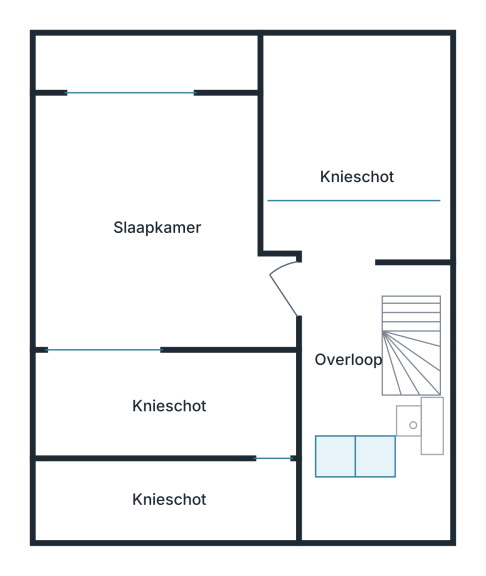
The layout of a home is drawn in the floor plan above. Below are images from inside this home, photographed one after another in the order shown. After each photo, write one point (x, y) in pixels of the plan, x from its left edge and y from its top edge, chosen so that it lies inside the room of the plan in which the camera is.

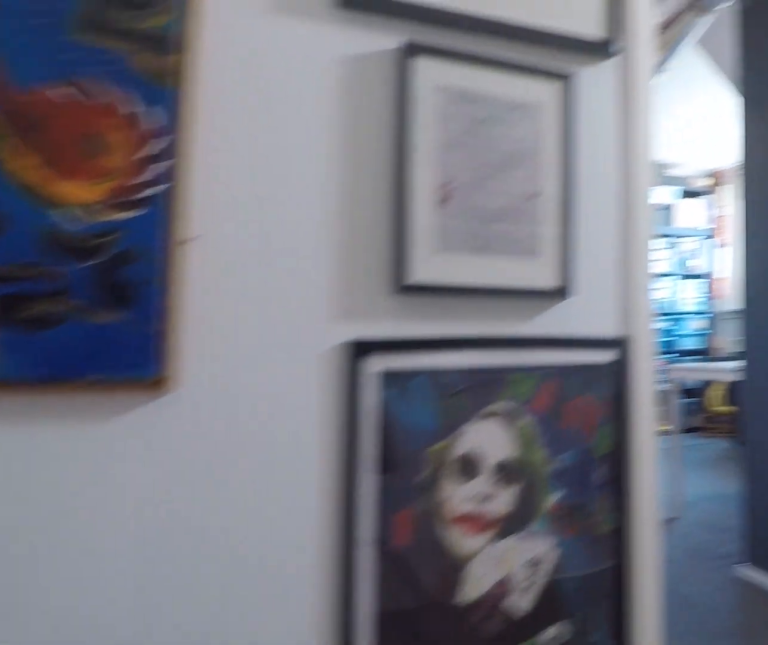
(351, 298)
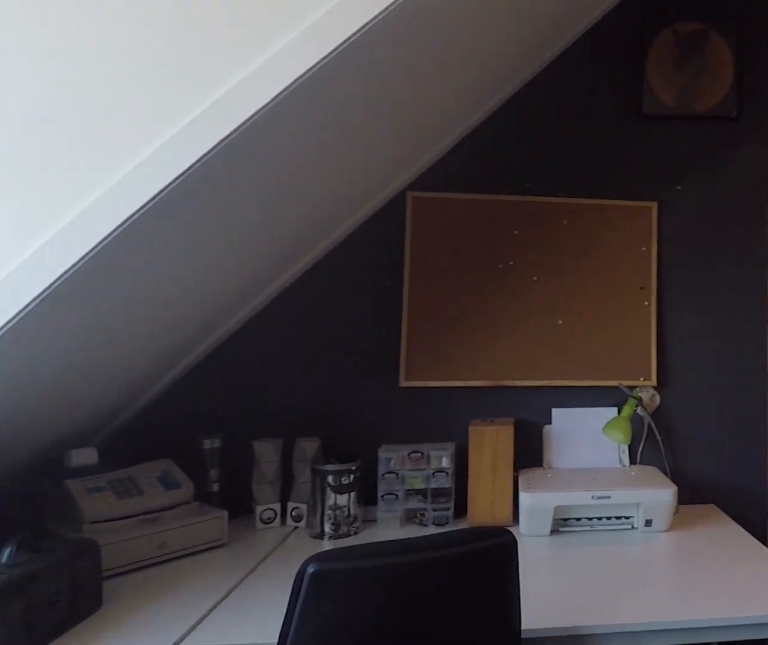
(98, 252)
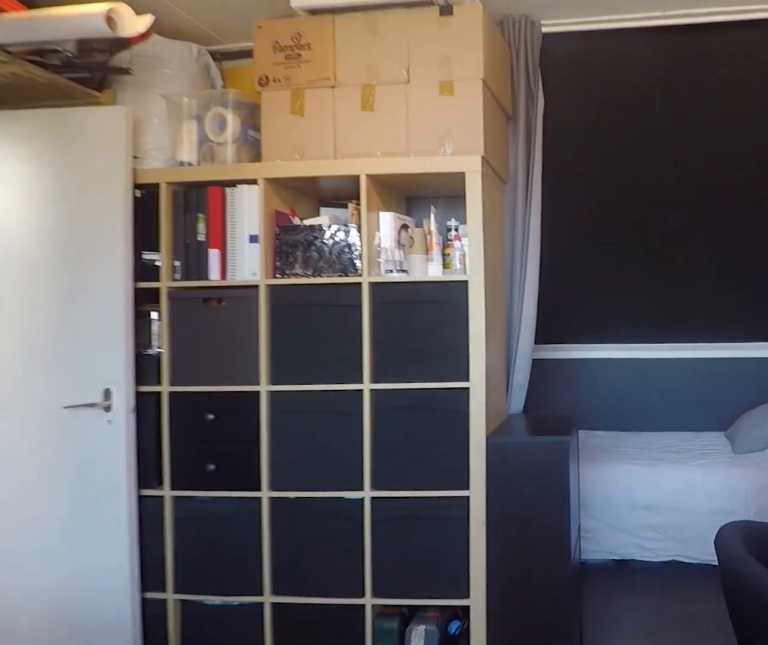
(98, 252)
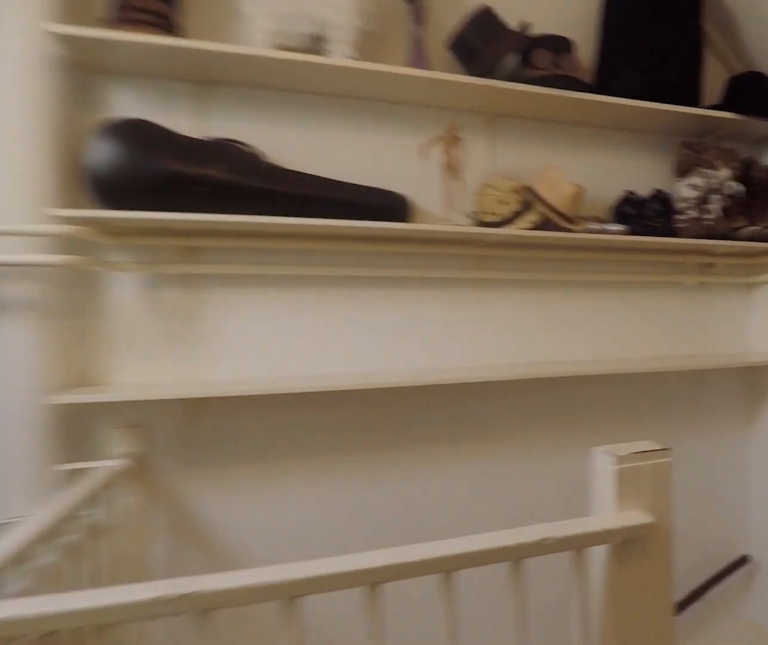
(351, 298)
